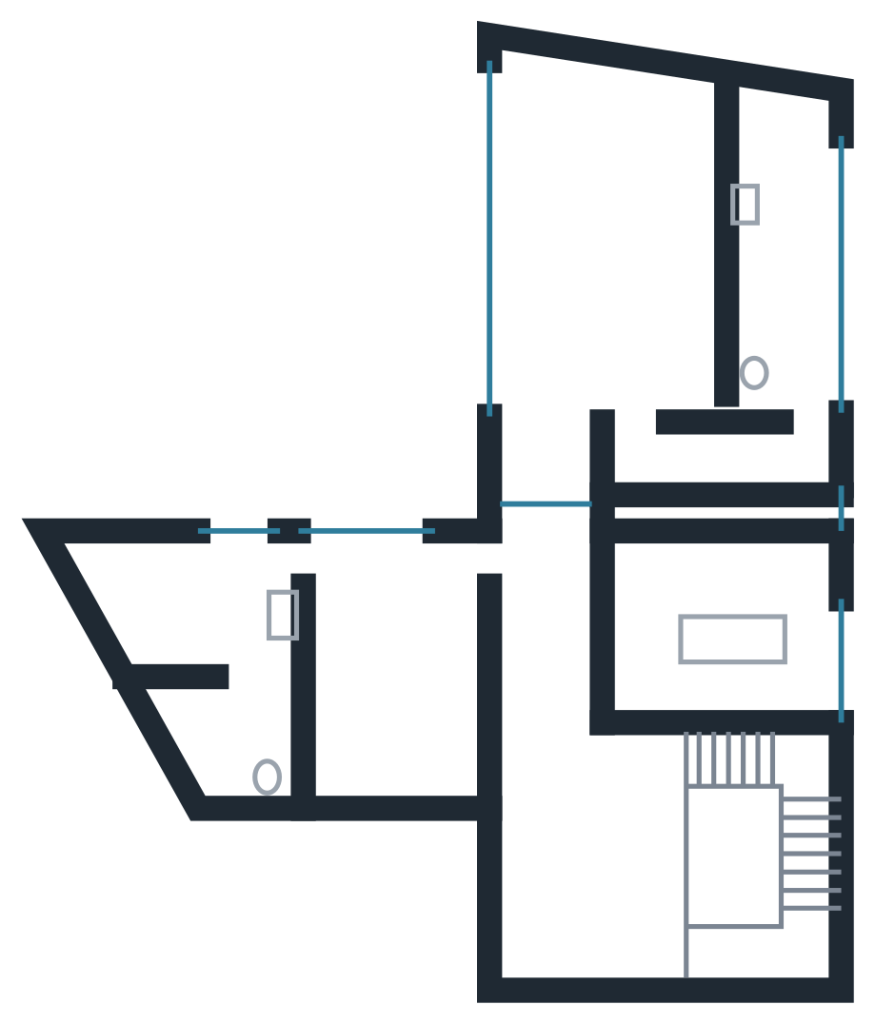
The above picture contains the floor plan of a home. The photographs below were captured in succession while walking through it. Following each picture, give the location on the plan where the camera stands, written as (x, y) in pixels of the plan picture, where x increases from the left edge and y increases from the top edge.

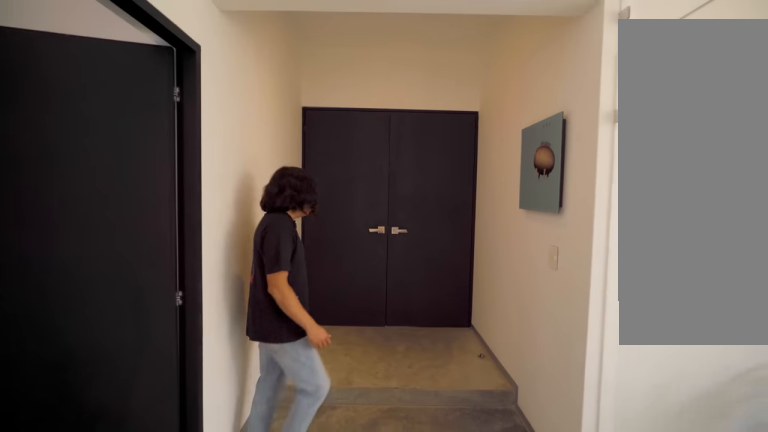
(535, 562)
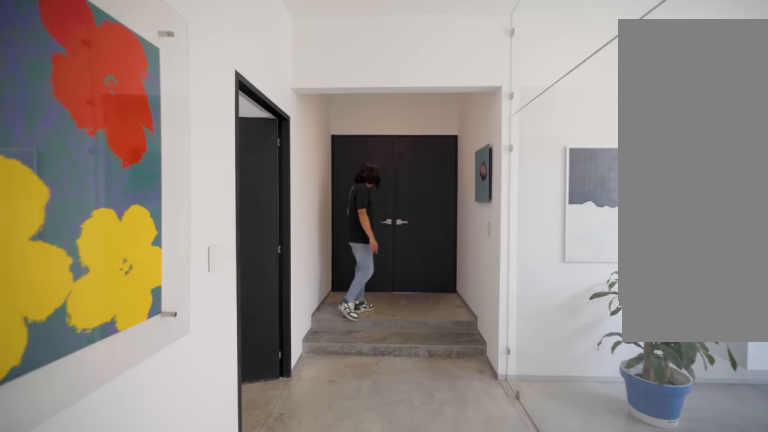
(555, 636)
